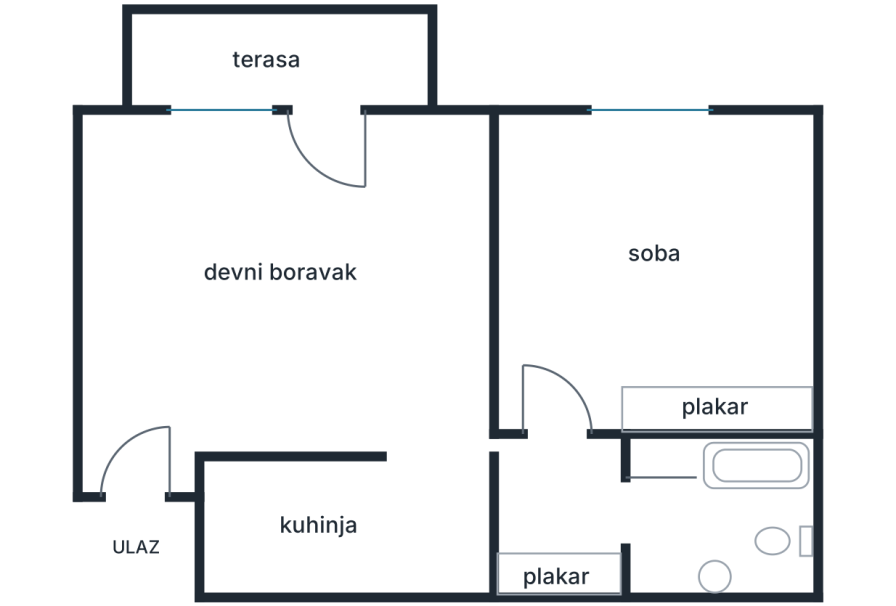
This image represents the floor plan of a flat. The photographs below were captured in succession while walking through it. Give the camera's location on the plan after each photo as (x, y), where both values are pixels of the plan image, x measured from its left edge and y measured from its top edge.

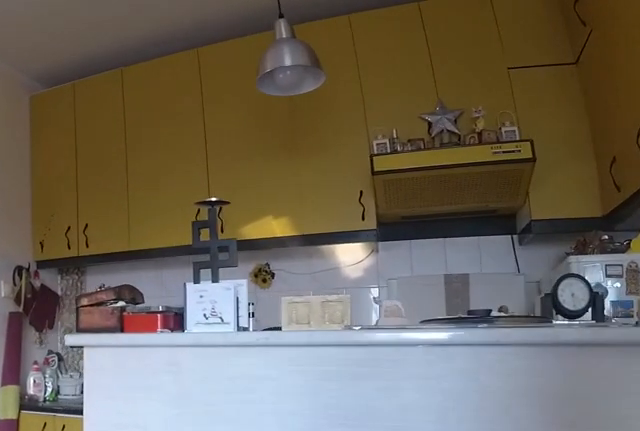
(296, 295)
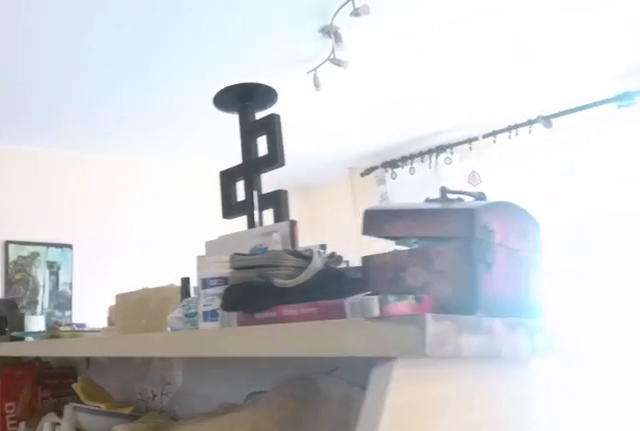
(414, 505)
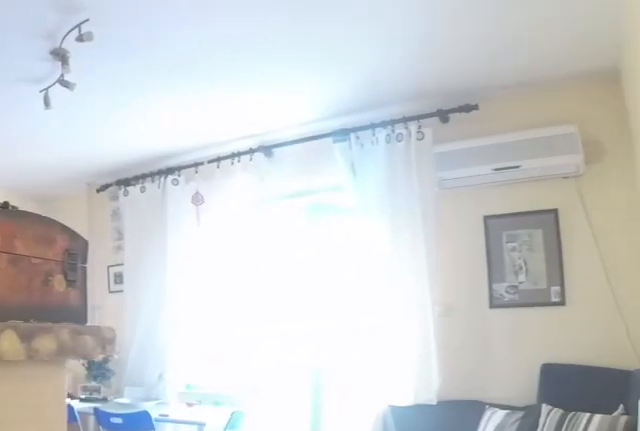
(428, 500)
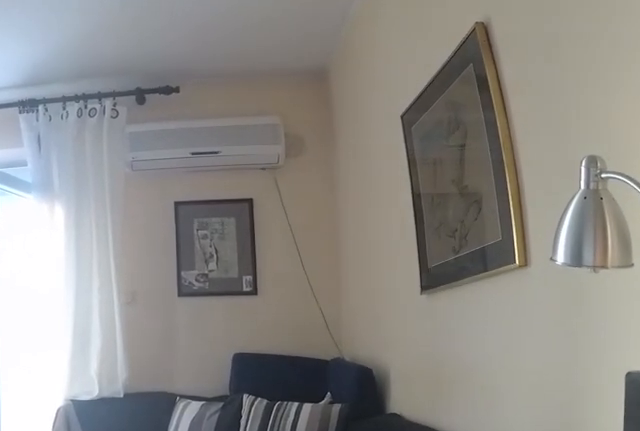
(387, 425)
